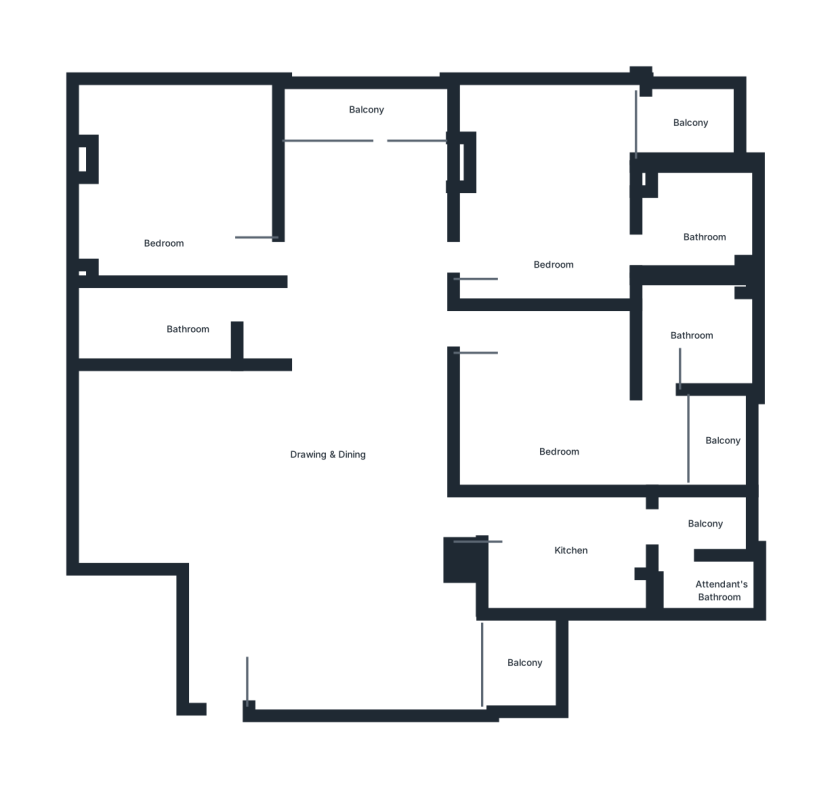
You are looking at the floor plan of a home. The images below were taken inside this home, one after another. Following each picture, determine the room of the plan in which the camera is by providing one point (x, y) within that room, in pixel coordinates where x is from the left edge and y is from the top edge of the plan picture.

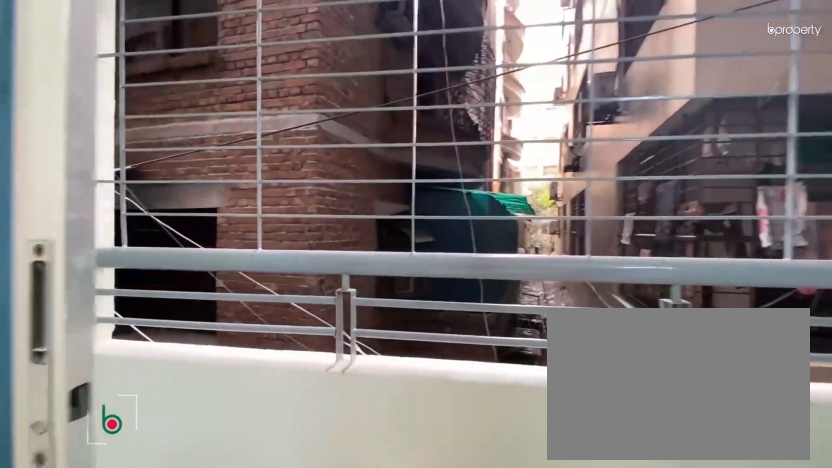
(361, 119)
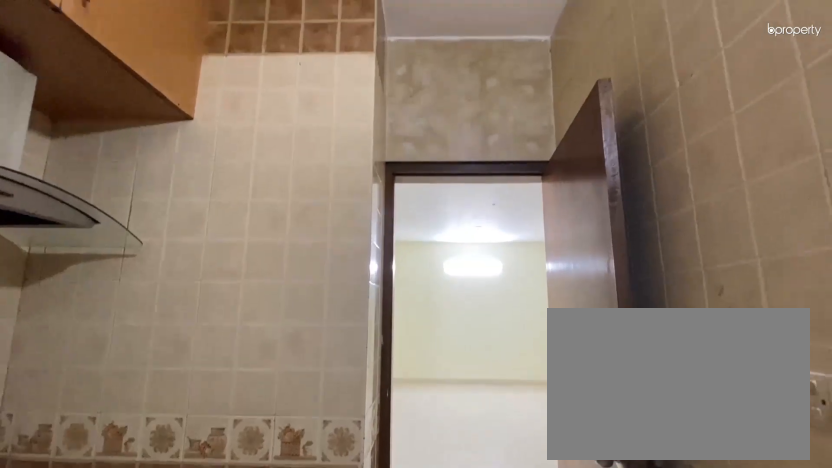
(584, 563)
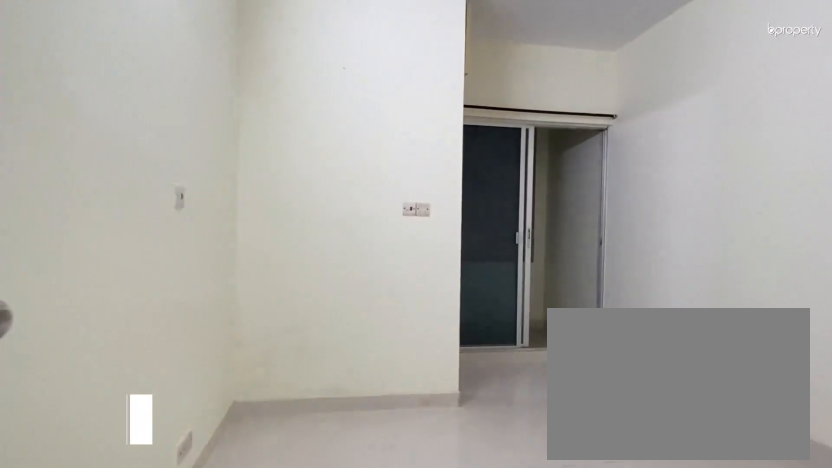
(563, 386)
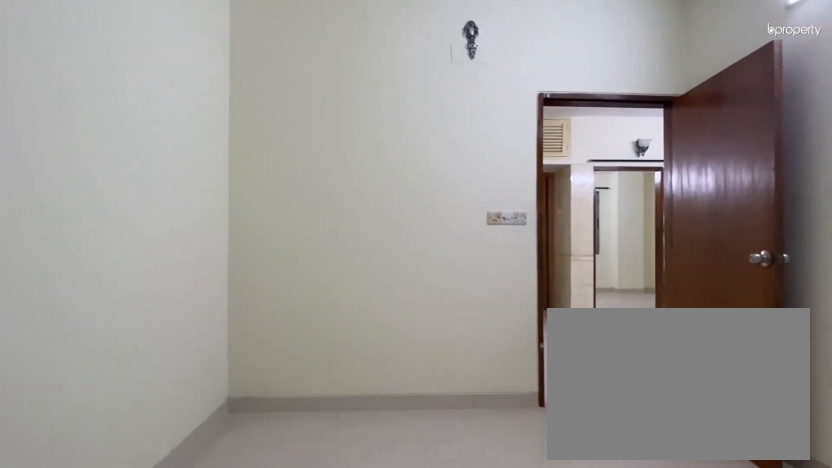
(563, 386)
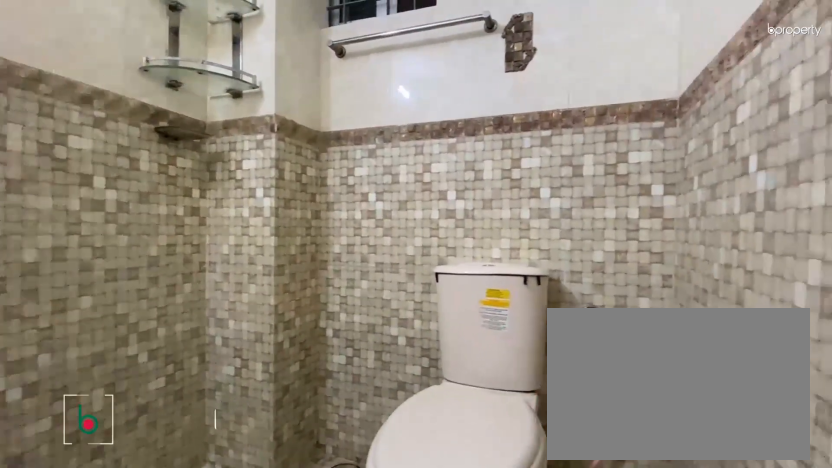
(693, 334)
